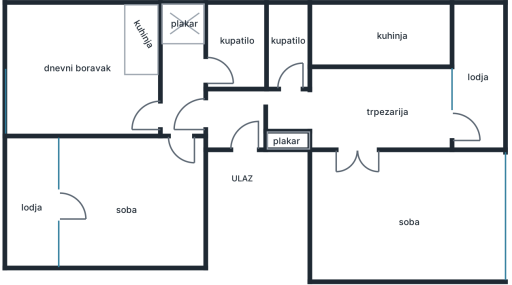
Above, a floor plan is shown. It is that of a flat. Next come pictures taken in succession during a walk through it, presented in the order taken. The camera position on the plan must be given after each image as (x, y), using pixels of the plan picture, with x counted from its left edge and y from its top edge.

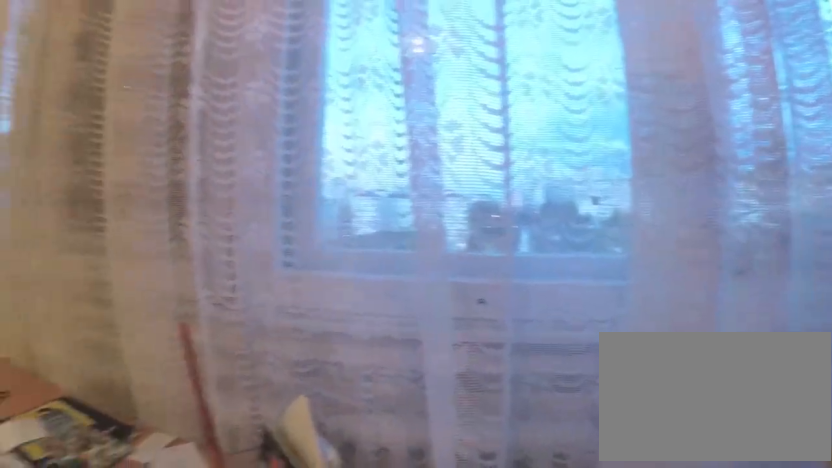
(42, 47)
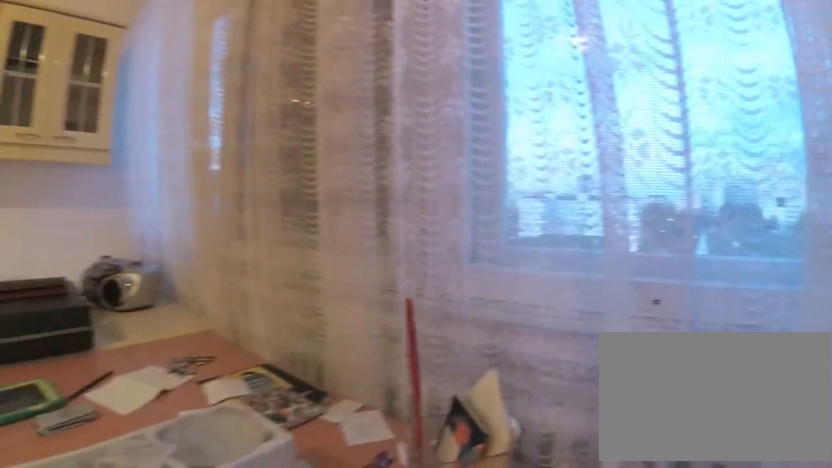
(40, 42)
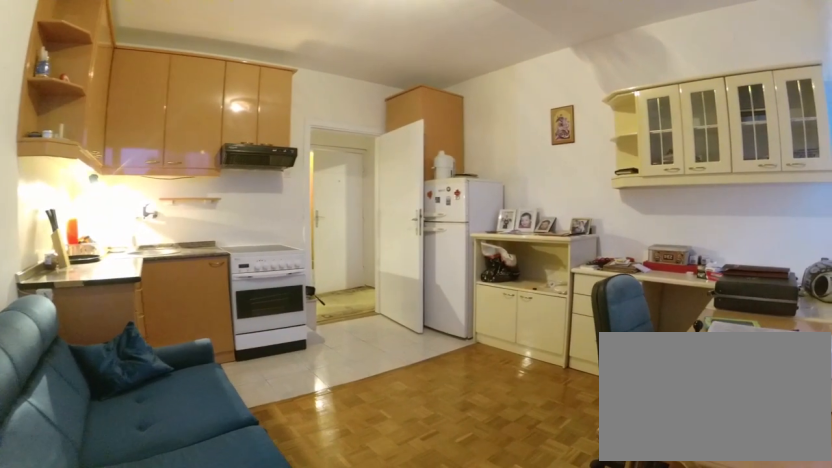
(18, 19)
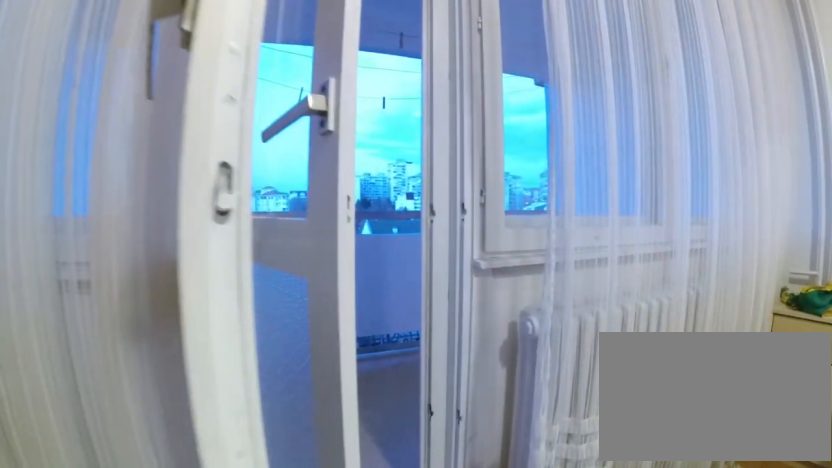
(126, 218)
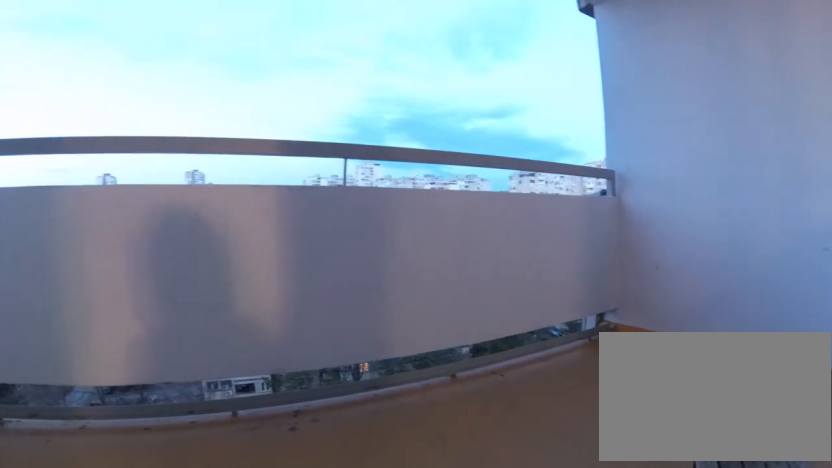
(63, 219)
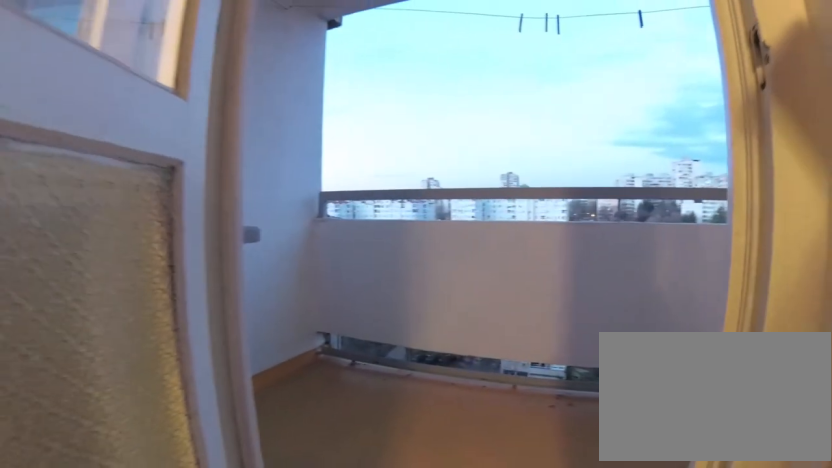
(71, 215)
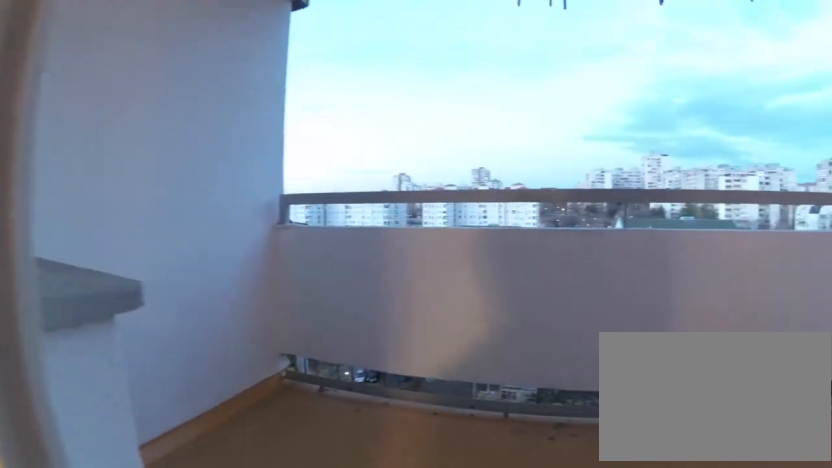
(69, 222)
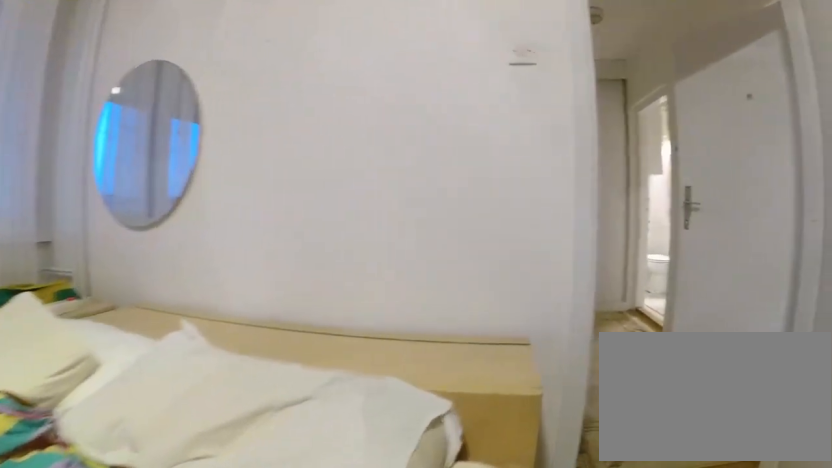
(173, 212)
